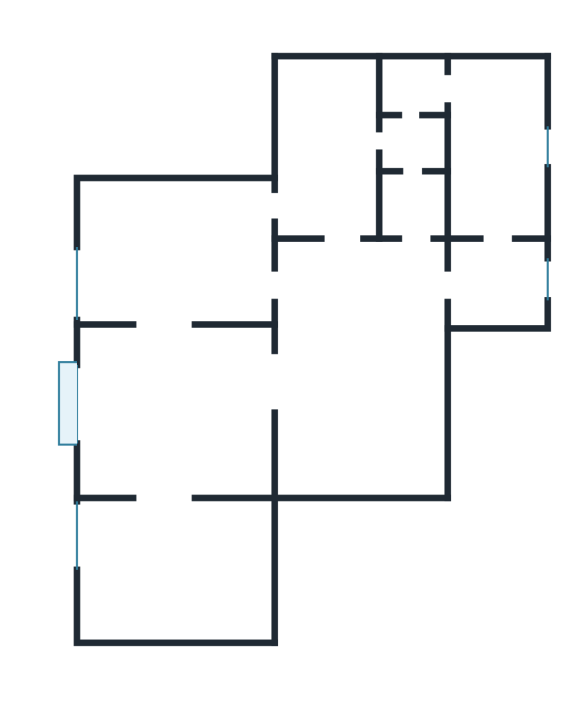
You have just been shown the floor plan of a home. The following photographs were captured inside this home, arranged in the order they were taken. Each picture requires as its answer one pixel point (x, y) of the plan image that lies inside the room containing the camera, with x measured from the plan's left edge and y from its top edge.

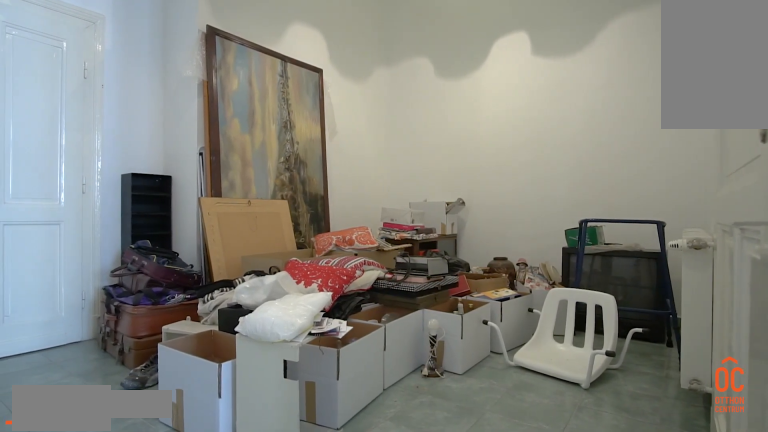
(362, 370)
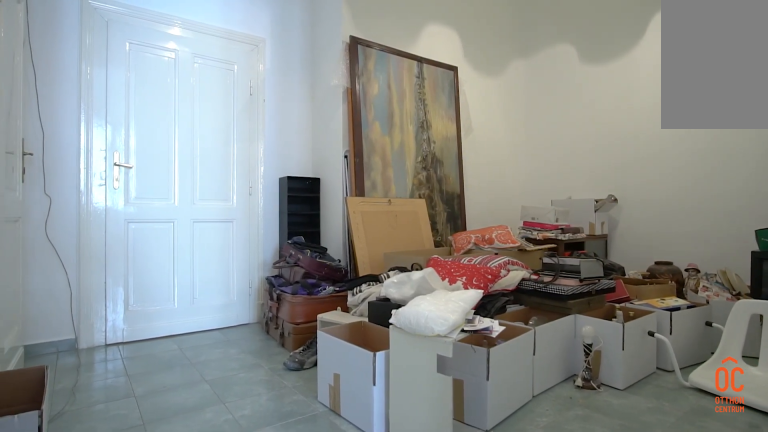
(362, 370)
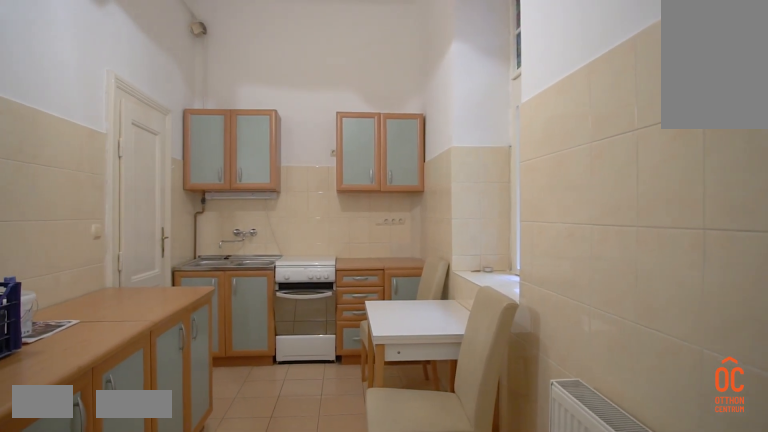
(497, 141)
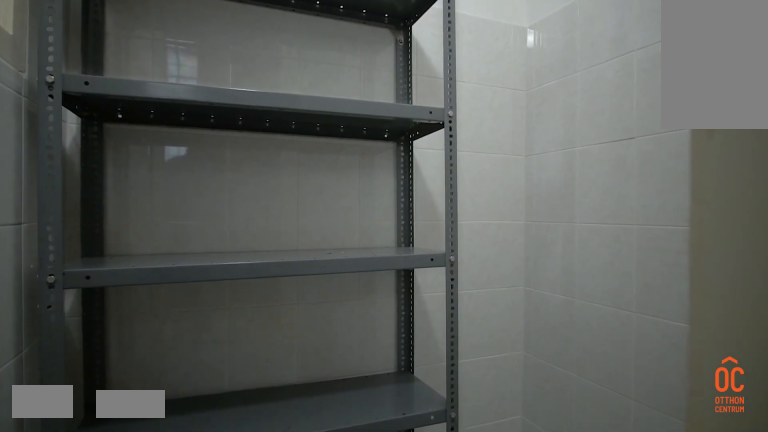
(422, 85)
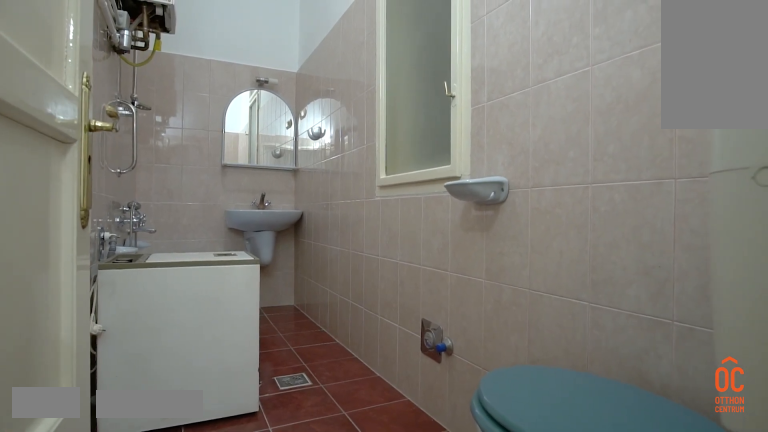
(326, 143)
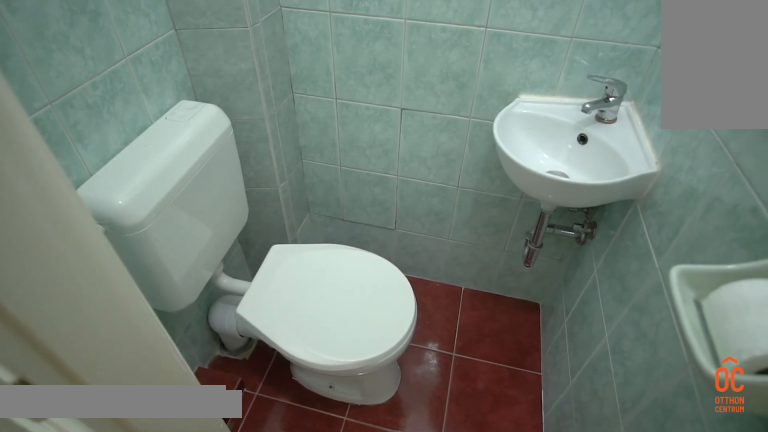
(415, 204)
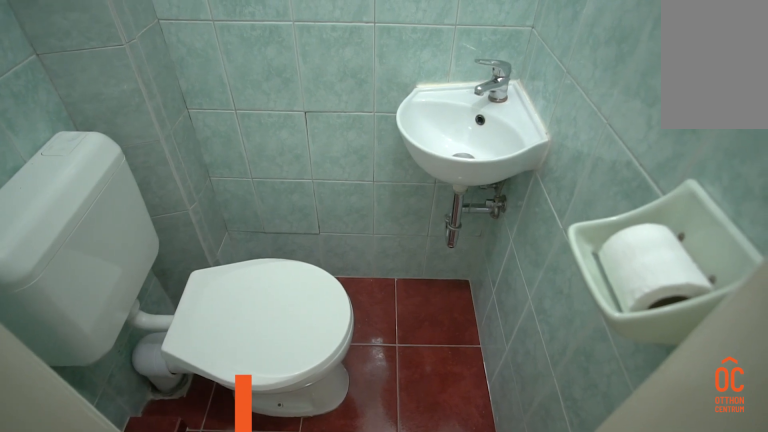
(415, 204)
